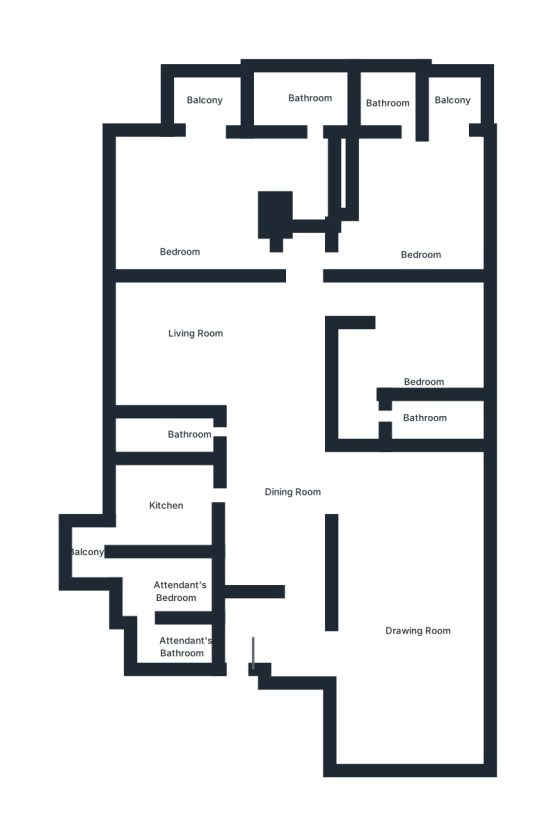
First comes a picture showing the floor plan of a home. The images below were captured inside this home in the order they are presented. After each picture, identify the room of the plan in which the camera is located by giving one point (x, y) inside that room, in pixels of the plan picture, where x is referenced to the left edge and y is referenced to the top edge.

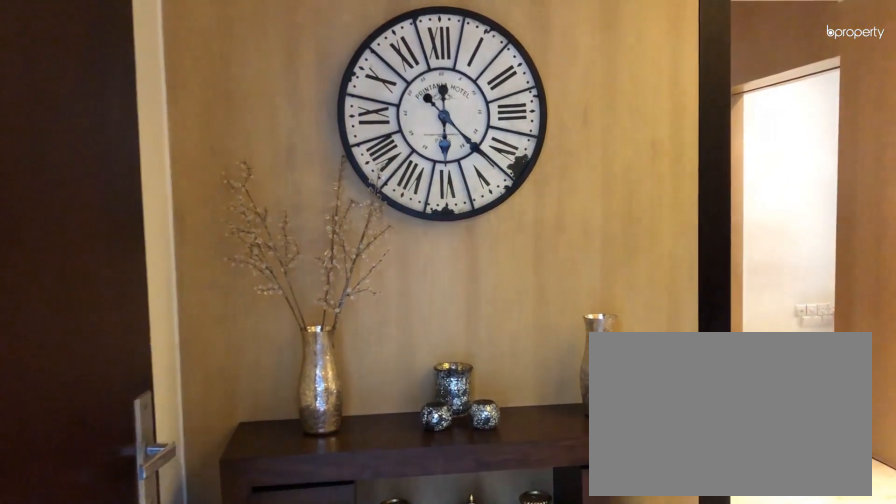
(272, 627)
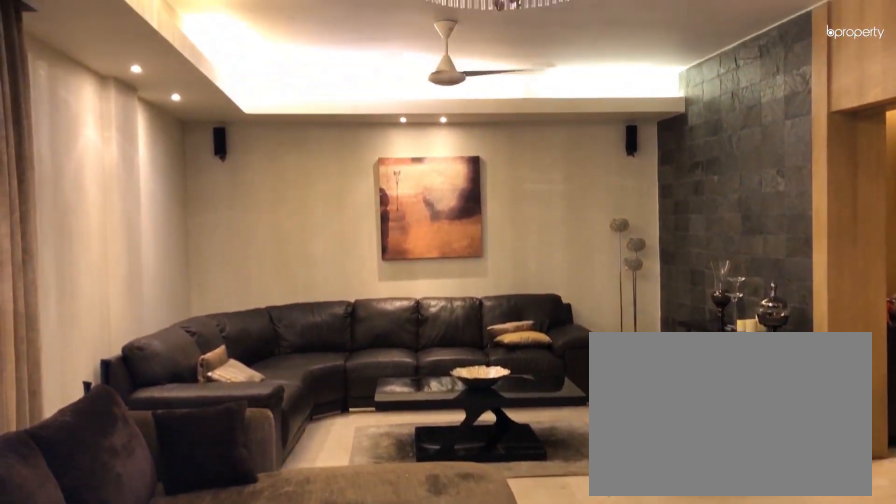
(412, 593)
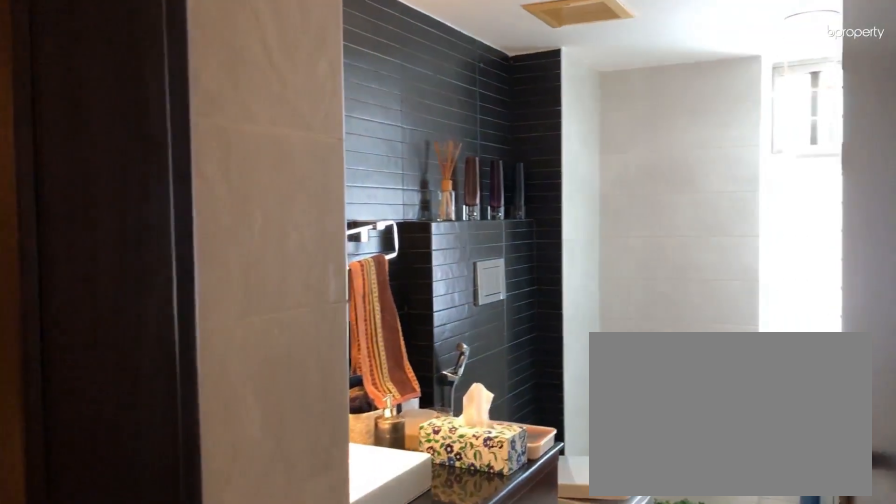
(168, 432)
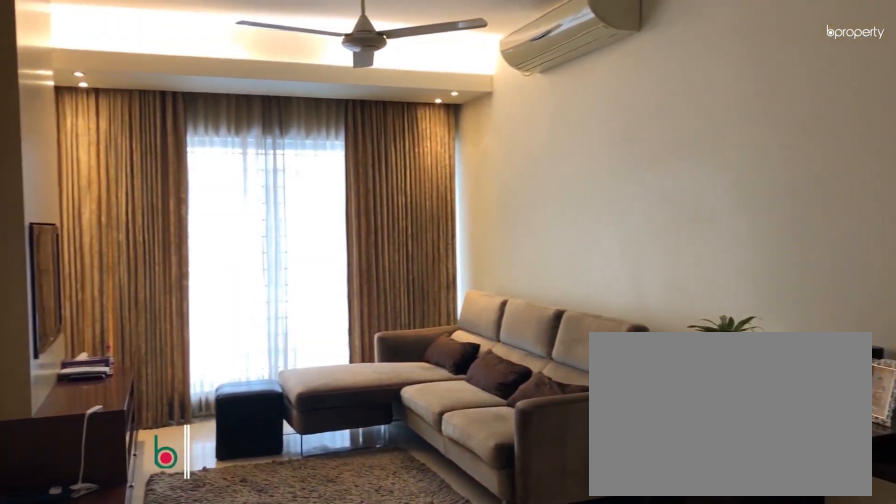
(225, 353)
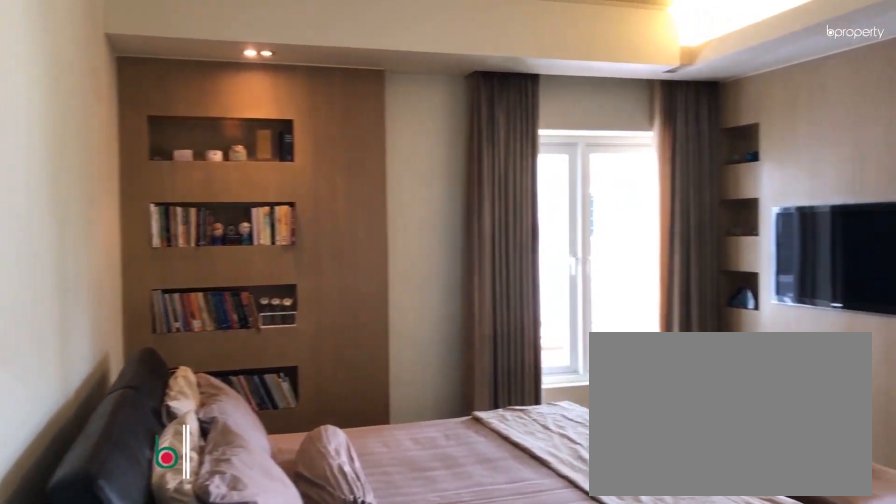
(183, 222)
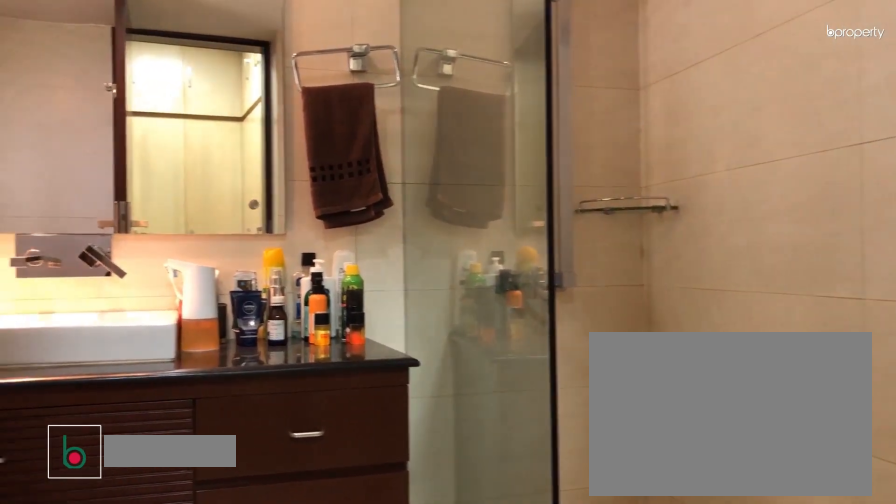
(305, 86)
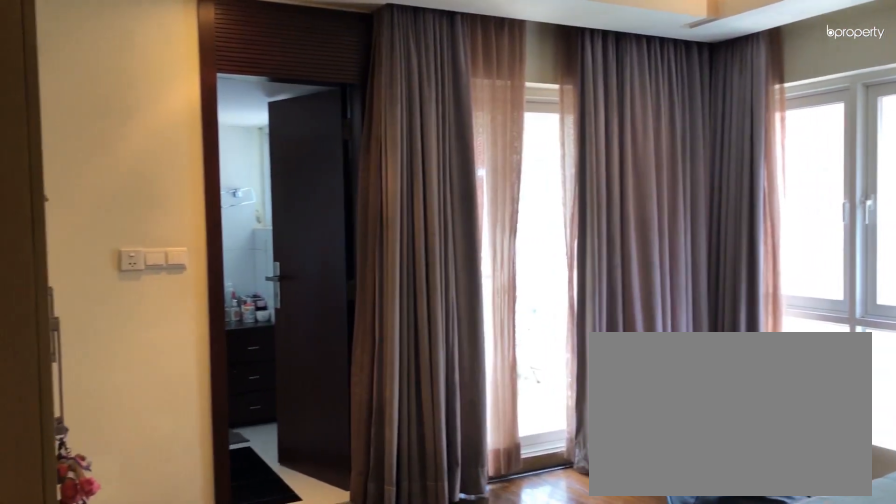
(416, 198)
